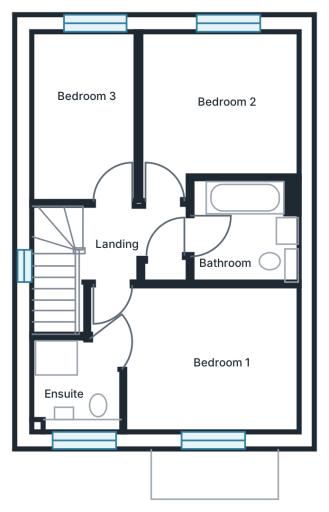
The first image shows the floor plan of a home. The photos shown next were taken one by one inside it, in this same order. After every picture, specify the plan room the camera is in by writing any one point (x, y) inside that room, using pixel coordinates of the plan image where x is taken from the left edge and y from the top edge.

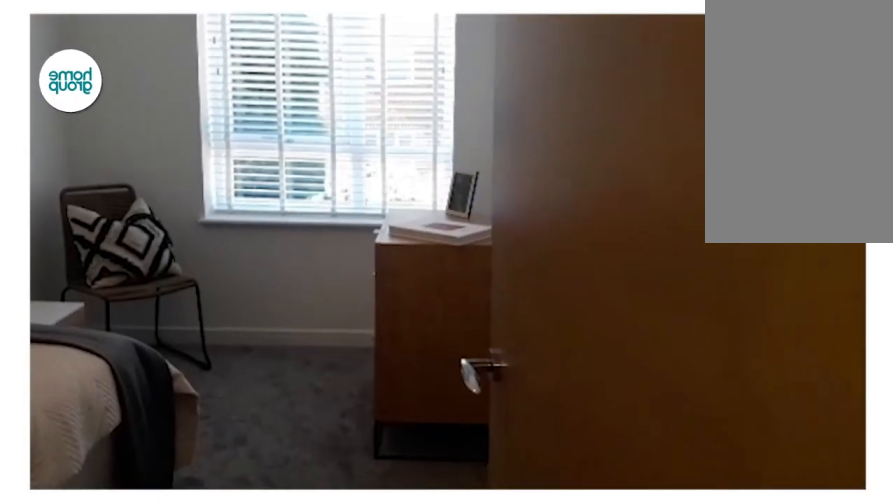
(85, 117)
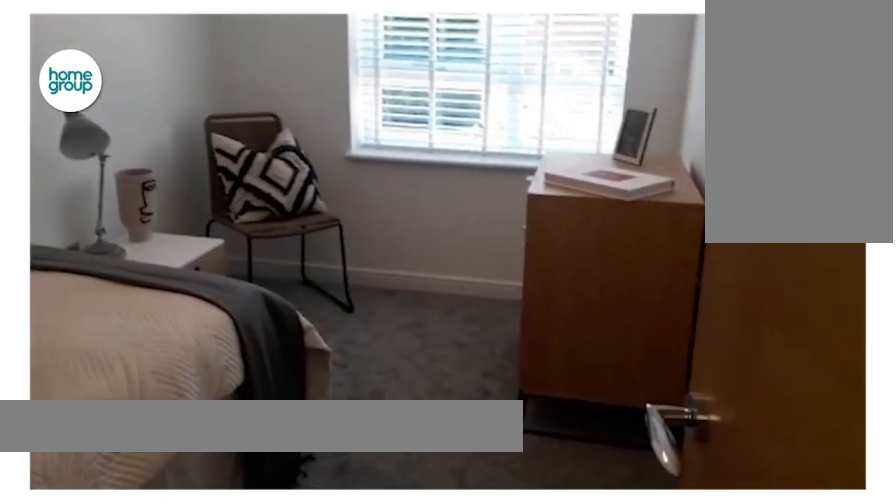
(85, 117)
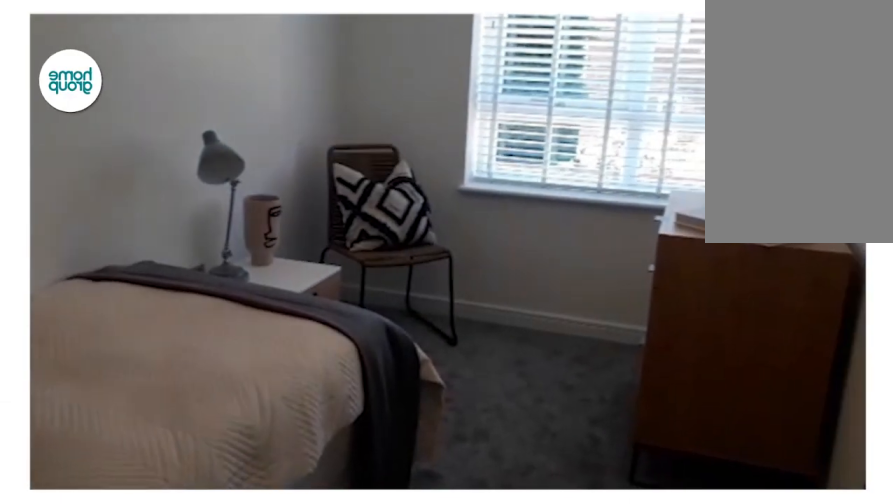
(85, 117)
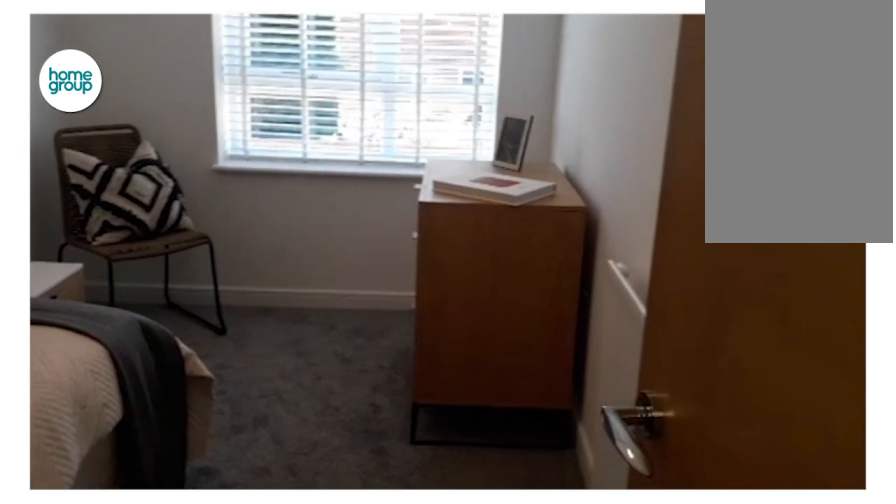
(85, 117)
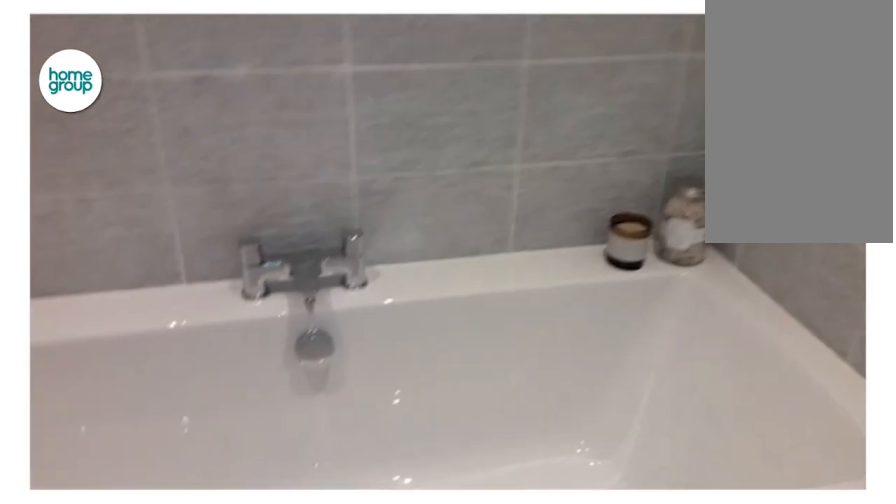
(242, 233)
